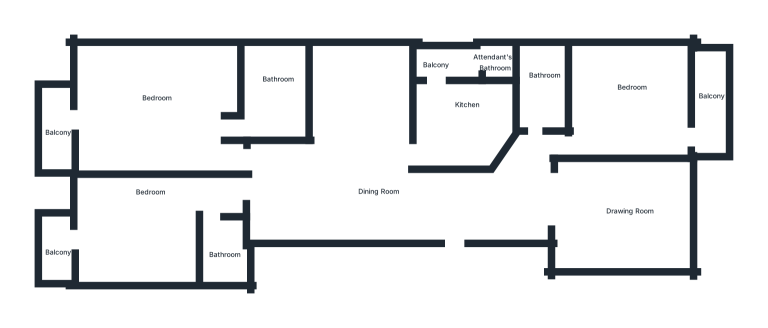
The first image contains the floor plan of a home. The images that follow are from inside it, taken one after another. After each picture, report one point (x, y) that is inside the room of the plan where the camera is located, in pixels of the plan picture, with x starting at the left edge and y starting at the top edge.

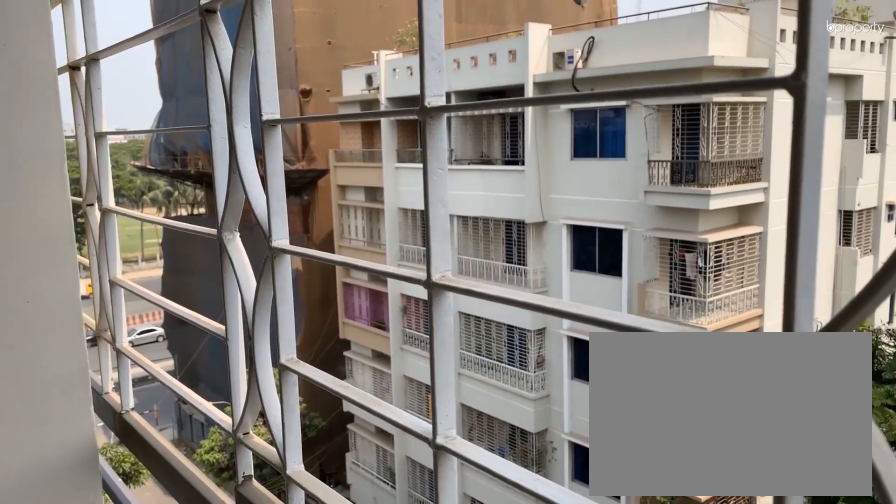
(59, 244)
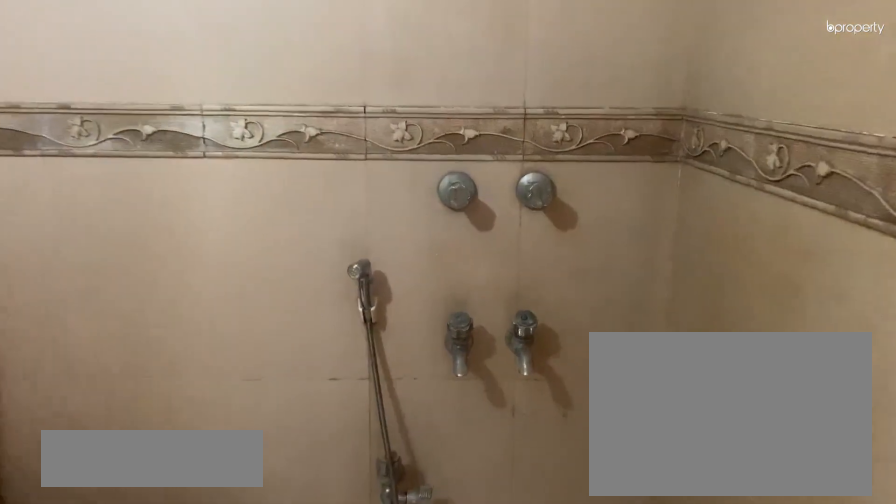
(218, 250)
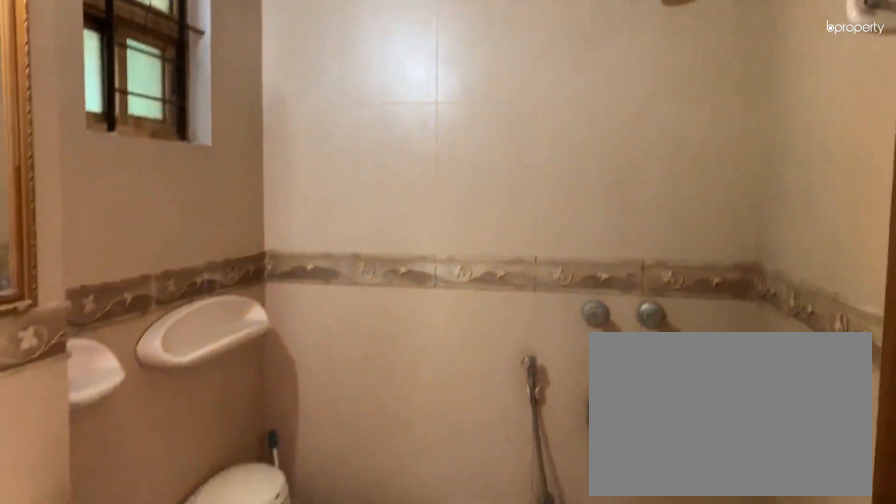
(218, 250)
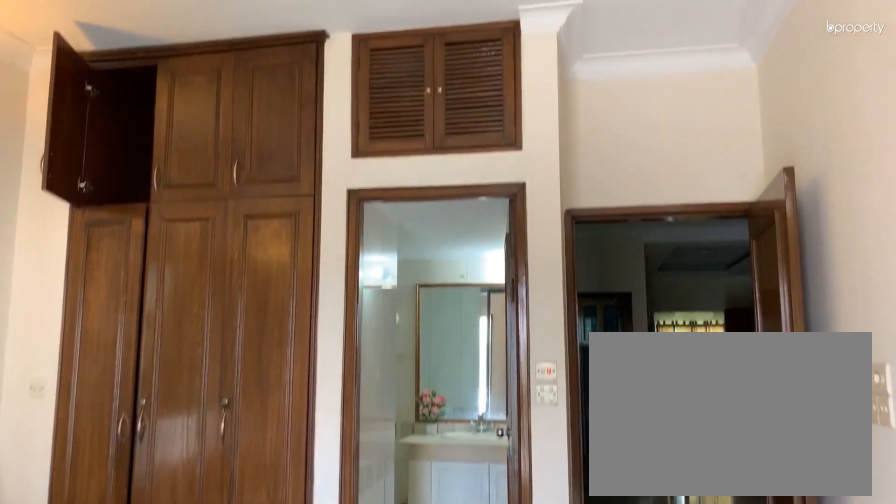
(169, 113)
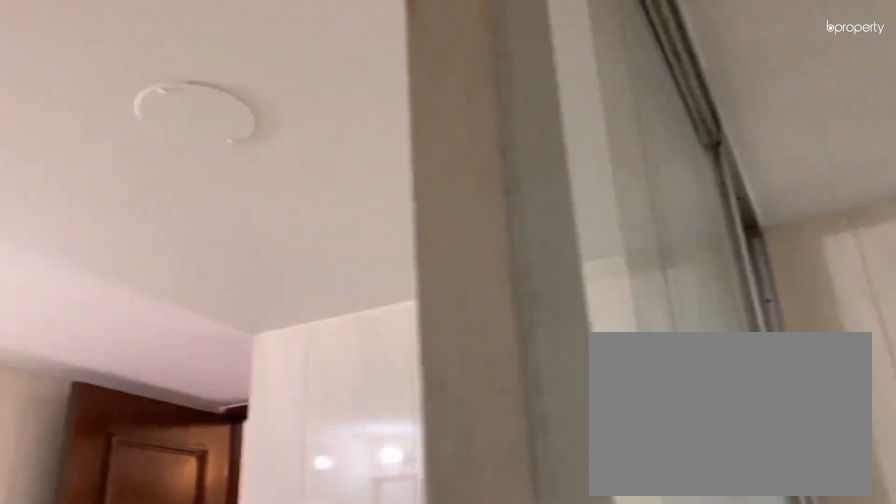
(277, 105)
